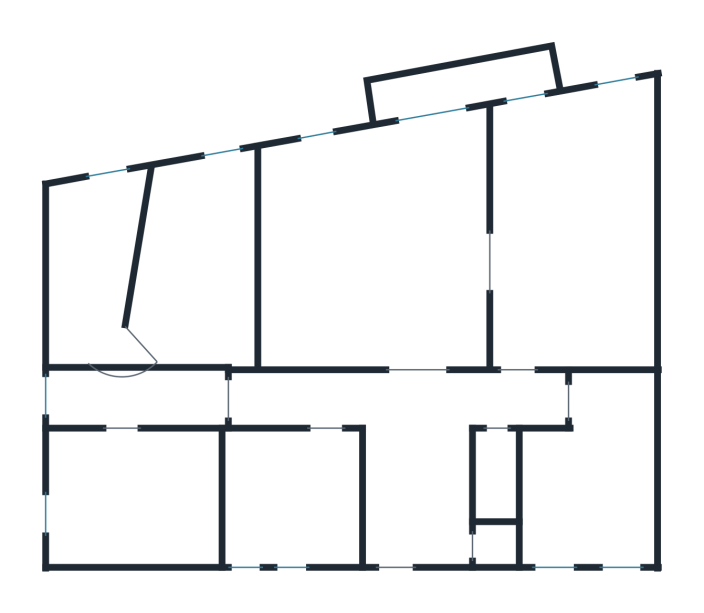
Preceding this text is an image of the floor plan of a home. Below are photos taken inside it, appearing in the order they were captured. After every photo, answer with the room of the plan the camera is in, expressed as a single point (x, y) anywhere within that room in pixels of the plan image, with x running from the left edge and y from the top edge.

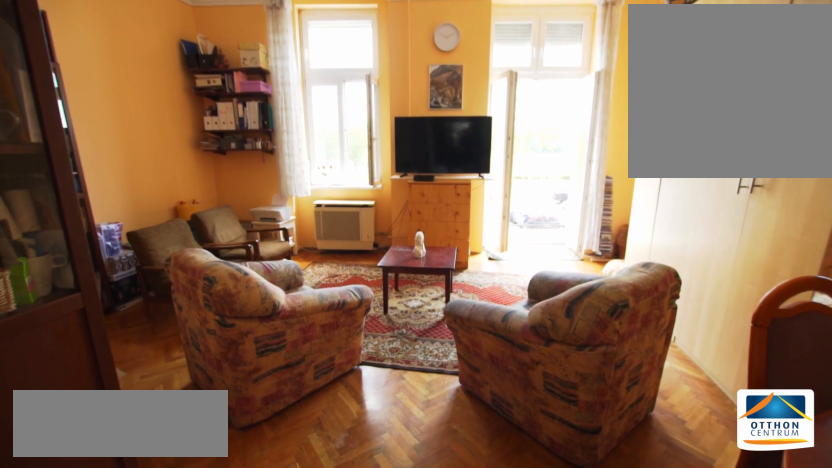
(381, 259)
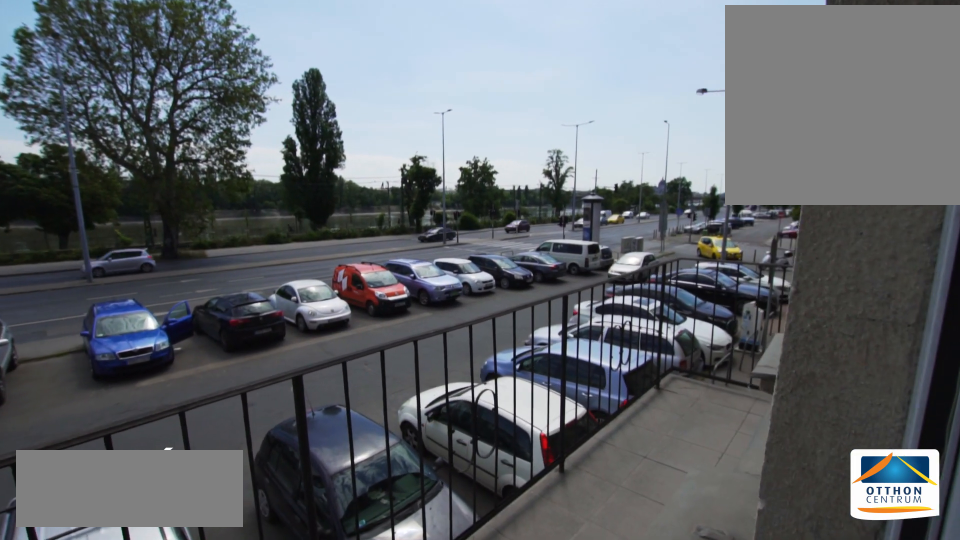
(468, 86)
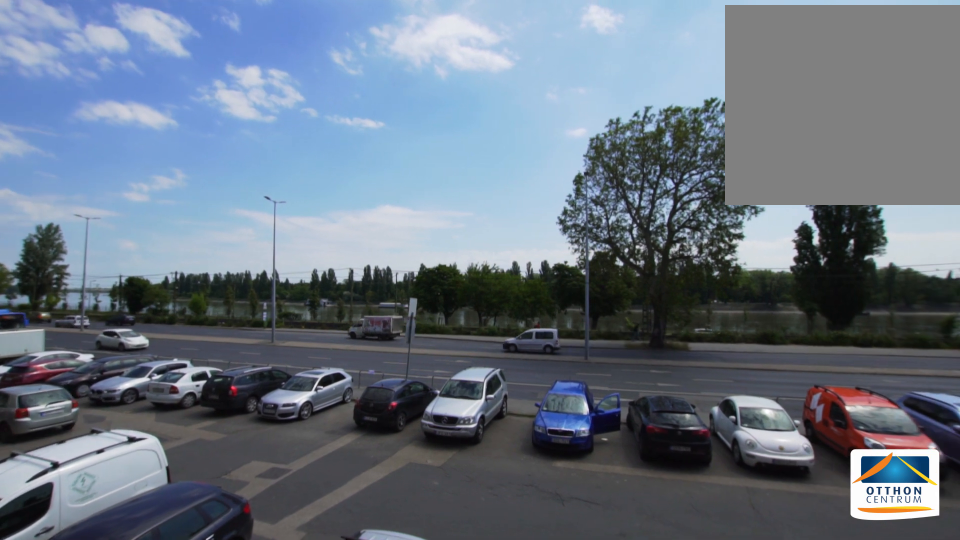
(468, 86)
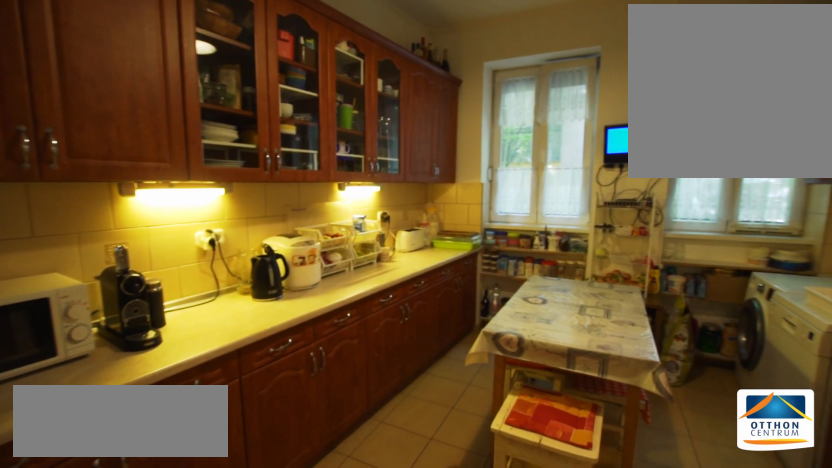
(590, 490)
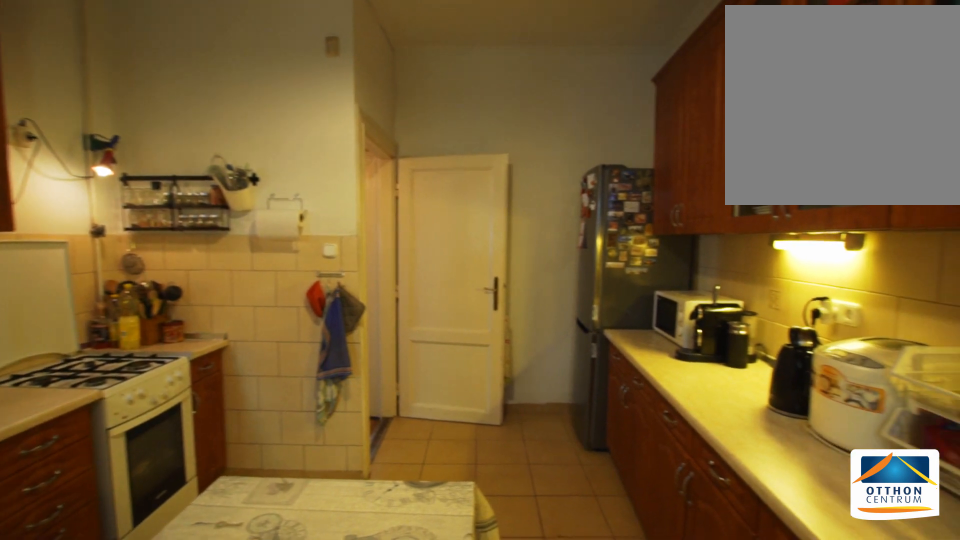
(589, 490)
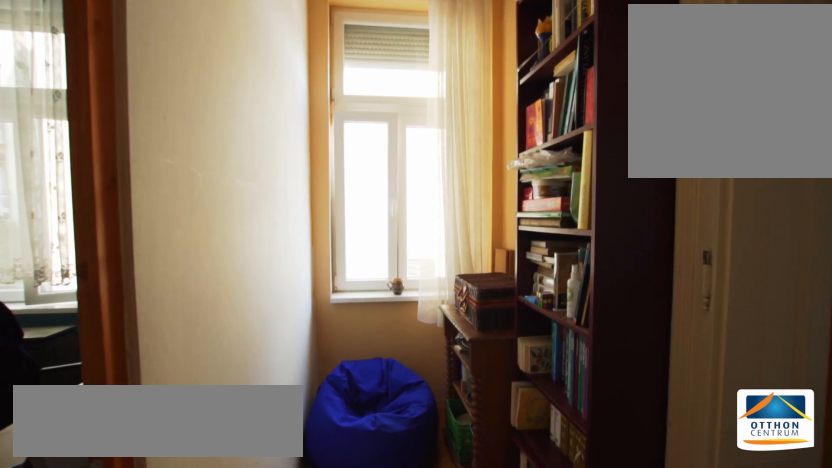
(141, 404)
